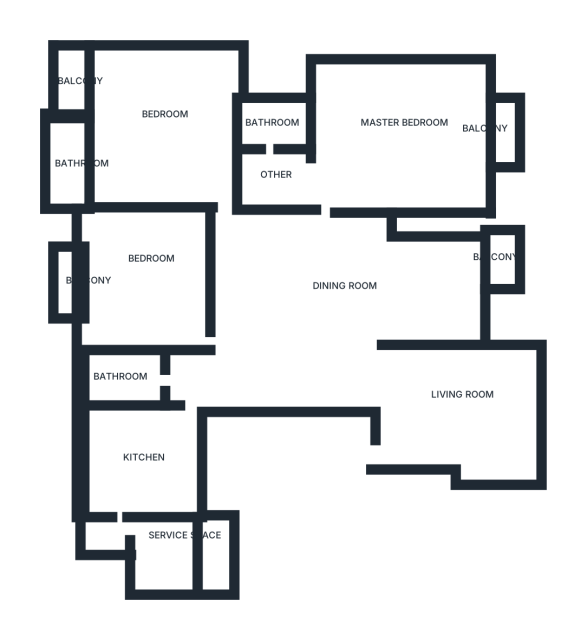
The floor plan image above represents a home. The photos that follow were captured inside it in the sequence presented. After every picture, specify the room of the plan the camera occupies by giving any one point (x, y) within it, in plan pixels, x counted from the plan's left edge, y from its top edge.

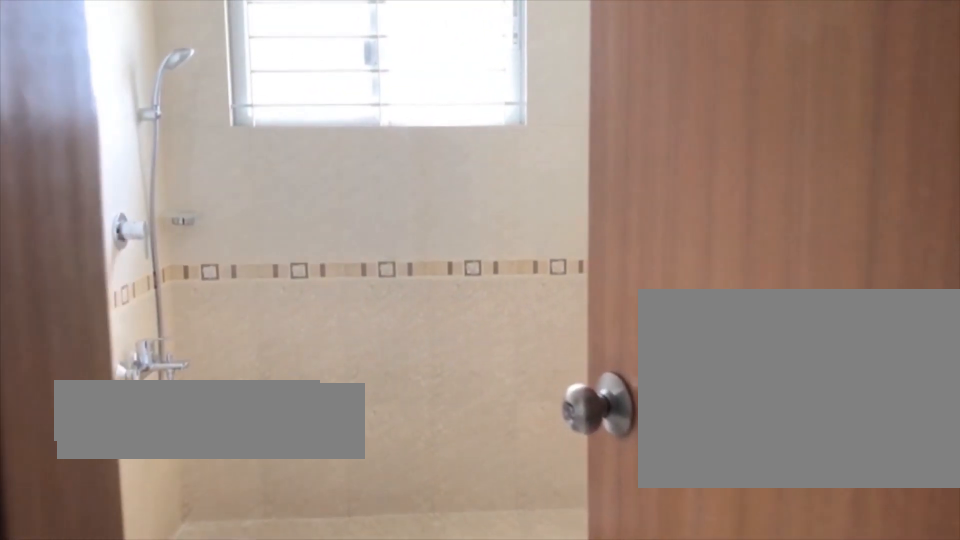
(129, 371)
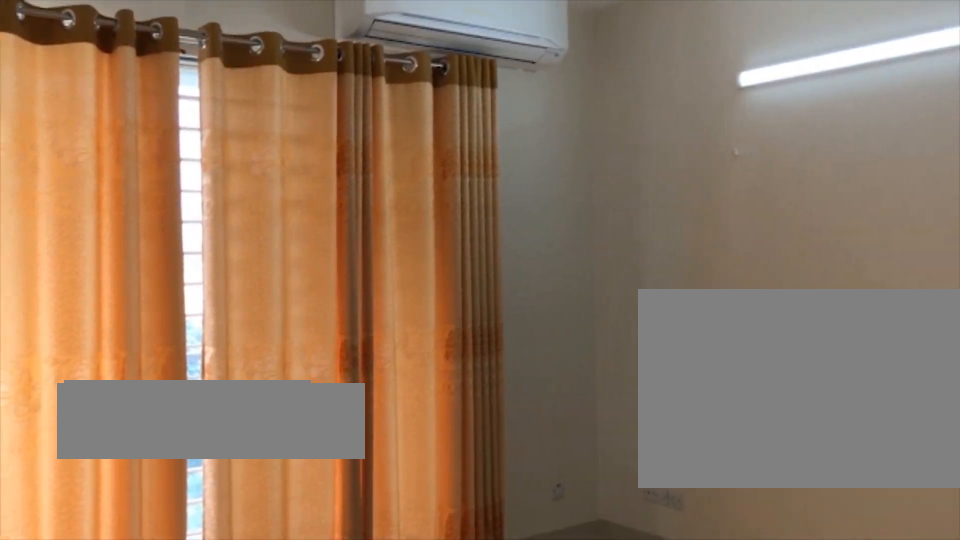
(154, 289)
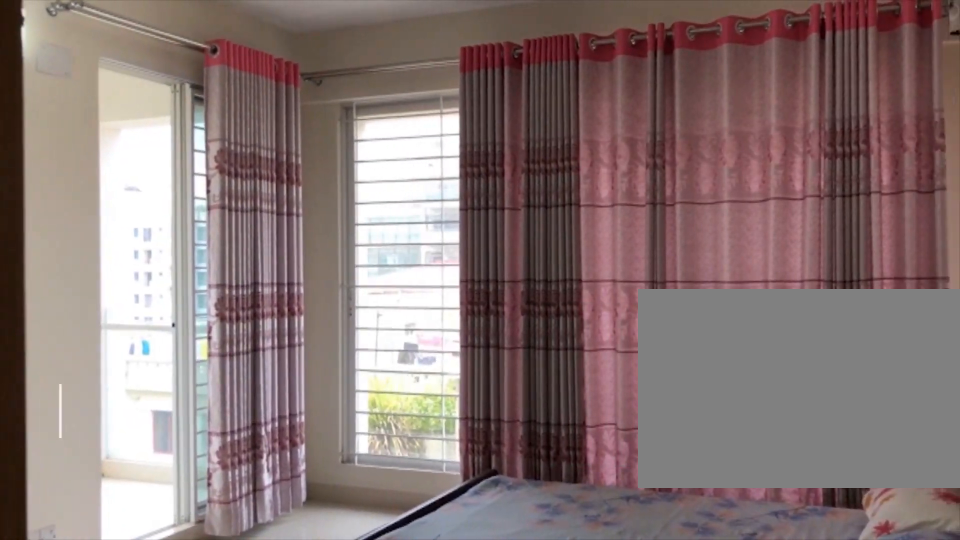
(173, 145)
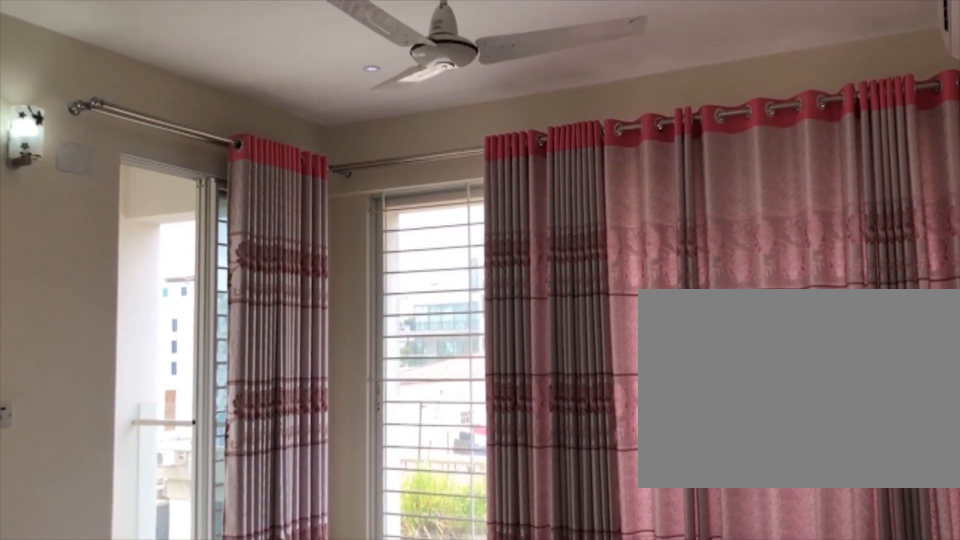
(172, 145)
